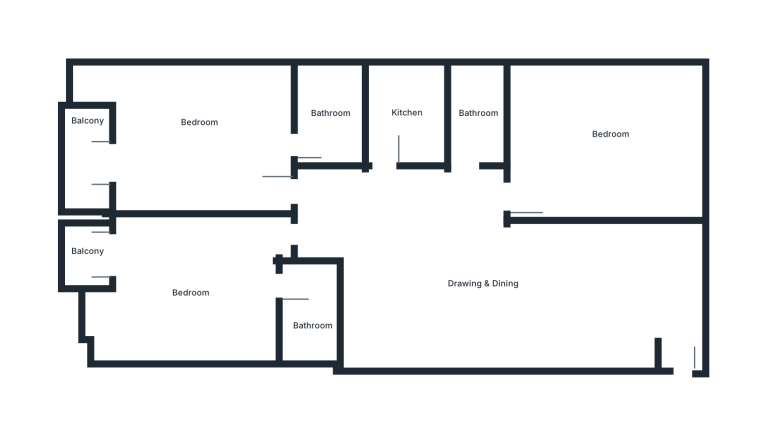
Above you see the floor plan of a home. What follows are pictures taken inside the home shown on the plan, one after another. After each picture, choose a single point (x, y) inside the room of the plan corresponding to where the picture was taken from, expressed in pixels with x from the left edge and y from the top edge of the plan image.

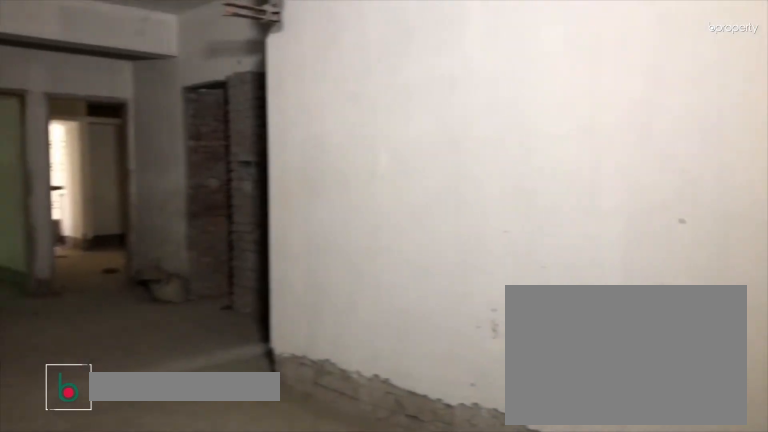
(653, 302)
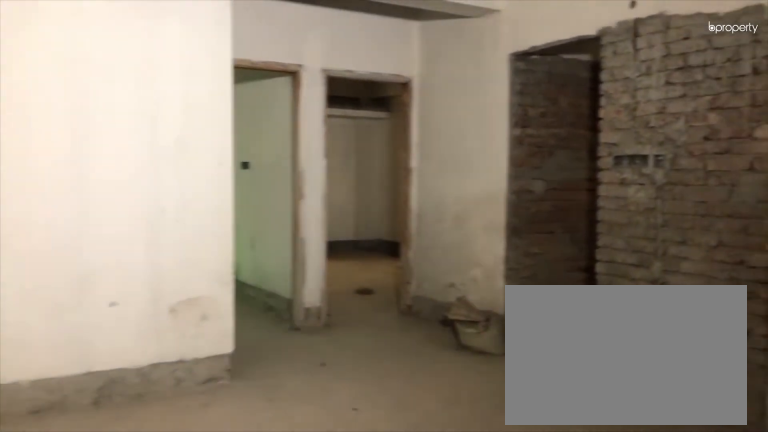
(431, 272)
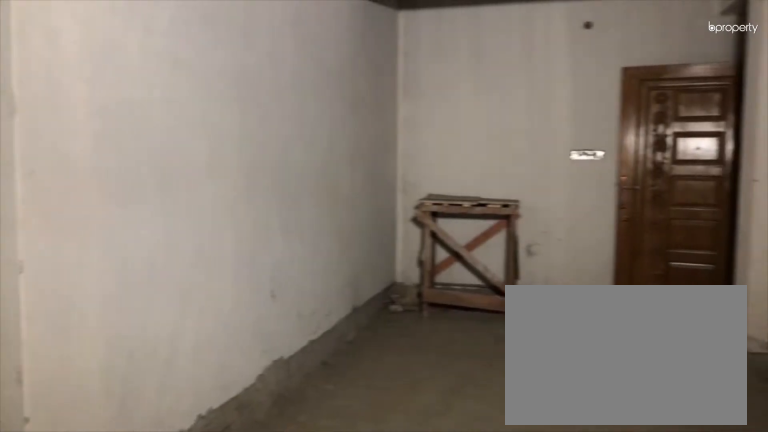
(431, 272)
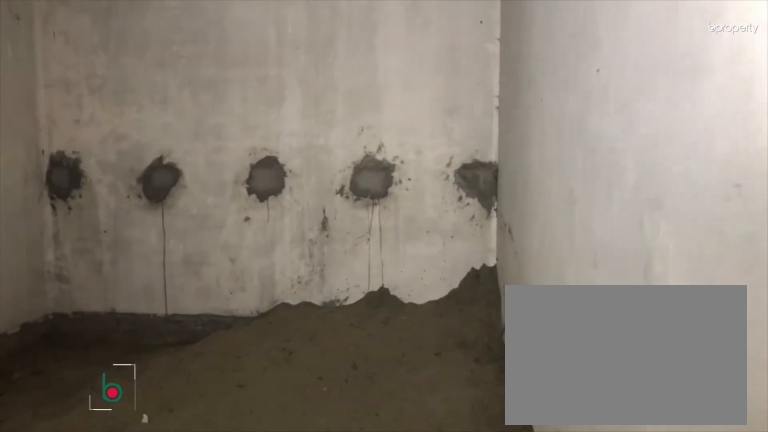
(612, 141)
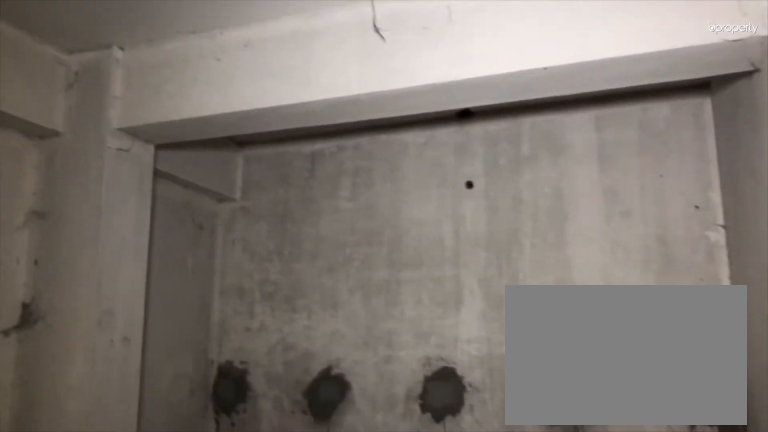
(612, 141)
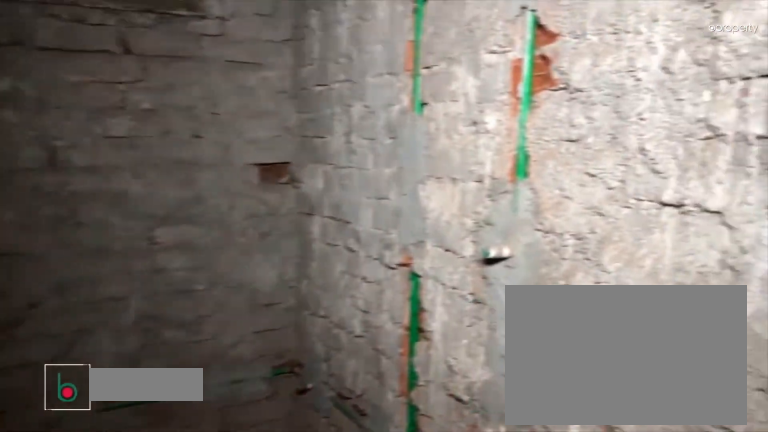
(479, 113)
